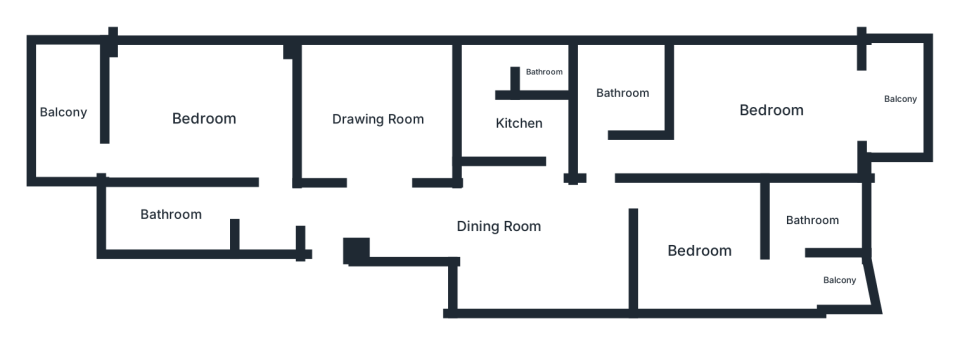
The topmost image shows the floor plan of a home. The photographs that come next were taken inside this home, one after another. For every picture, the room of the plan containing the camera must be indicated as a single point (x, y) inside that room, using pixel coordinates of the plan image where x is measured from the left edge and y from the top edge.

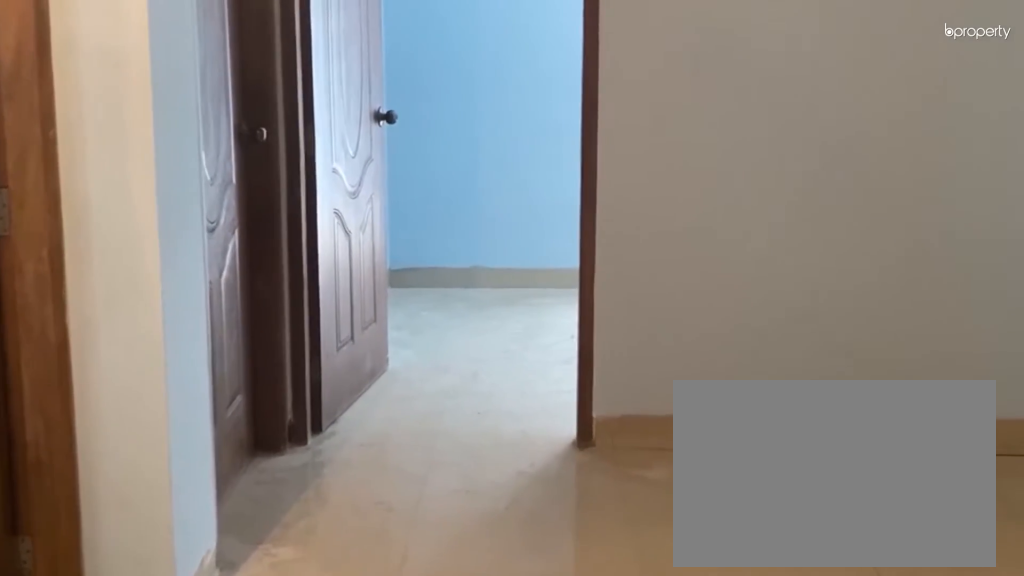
(498, 226)
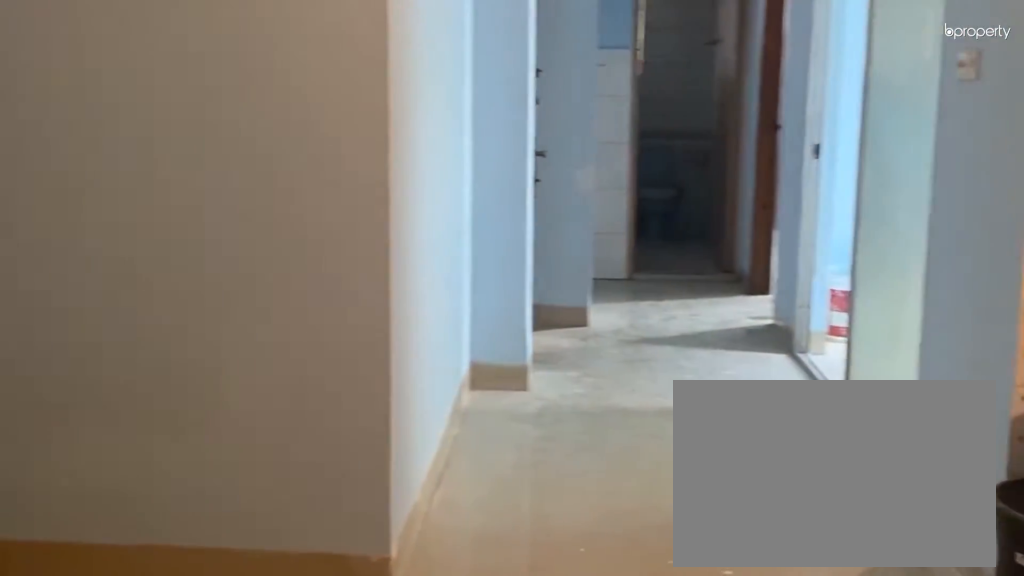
(498, 226)
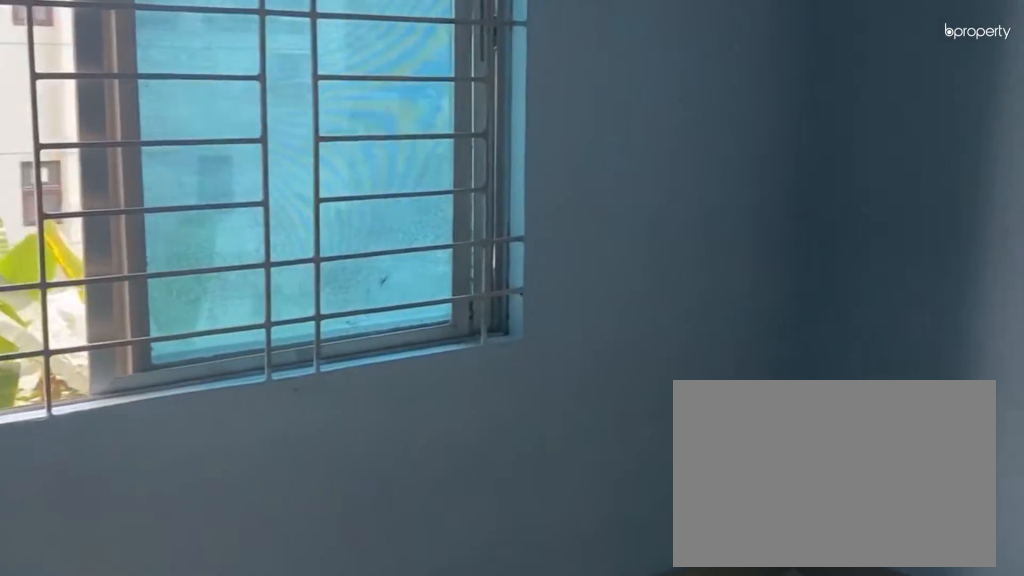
(380, 114)
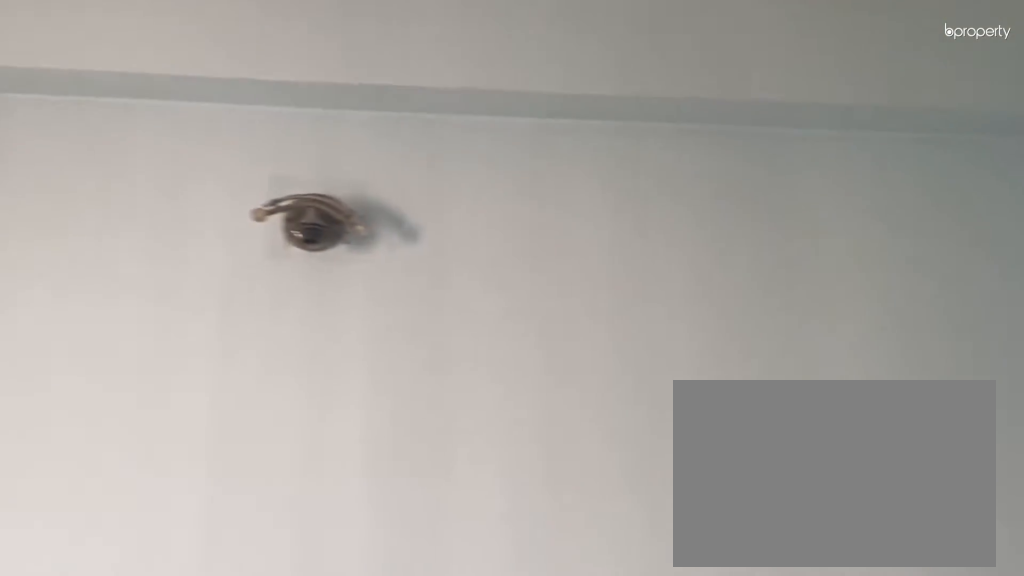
(380, 114)
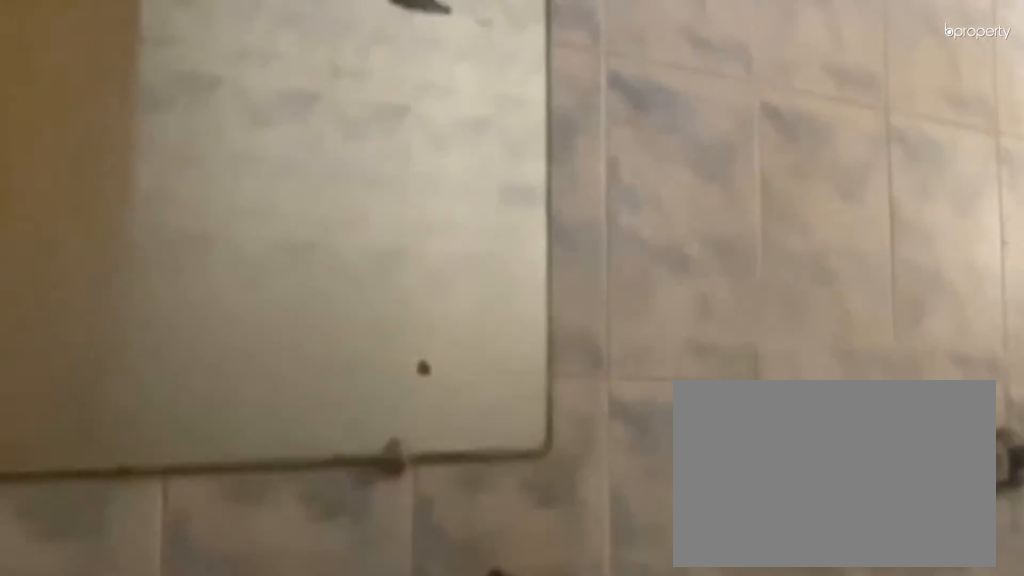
(170, 213)
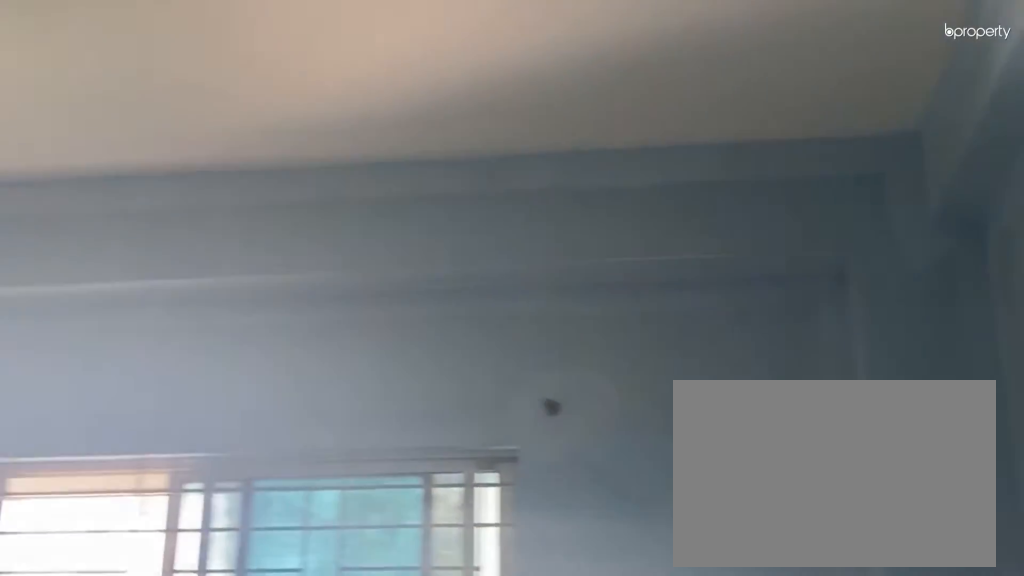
(203, 118)
